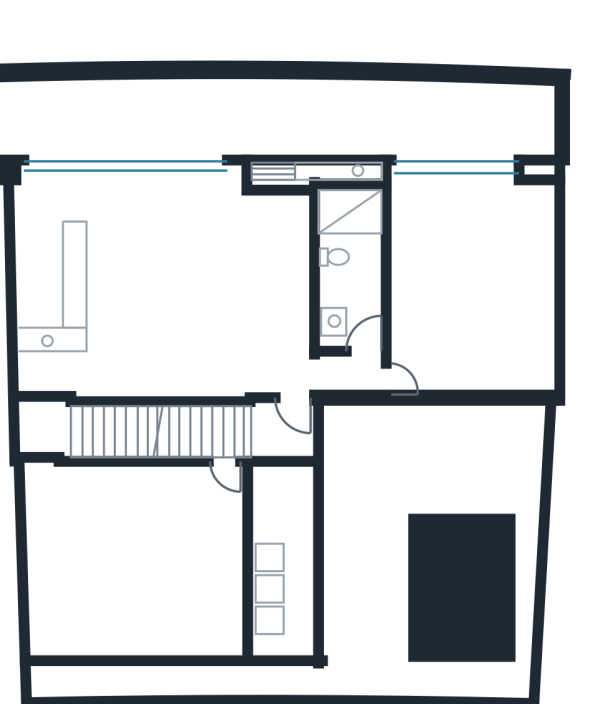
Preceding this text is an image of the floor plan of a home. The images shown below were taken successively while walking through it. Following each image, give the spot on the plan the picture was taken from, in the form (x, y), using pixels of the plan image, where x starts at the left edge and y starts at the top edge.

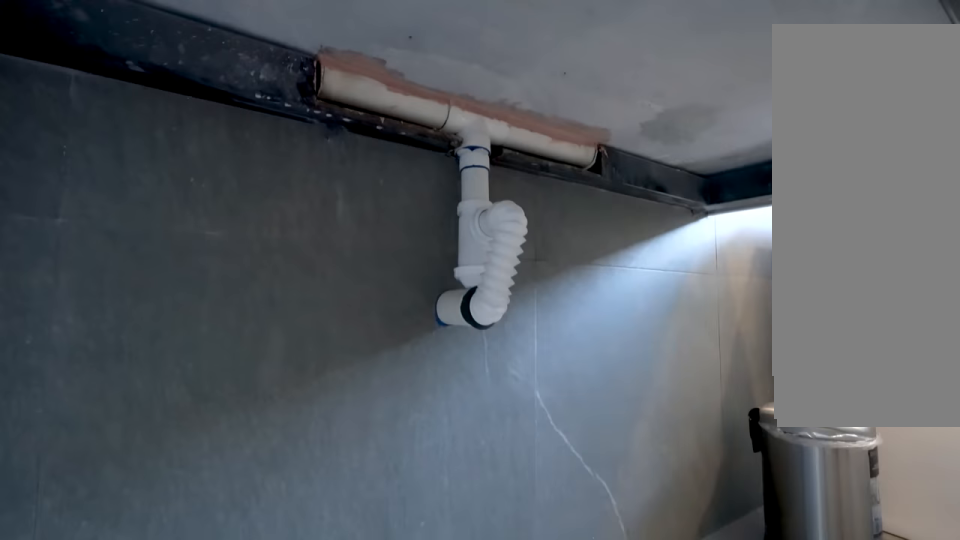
(354, 313)
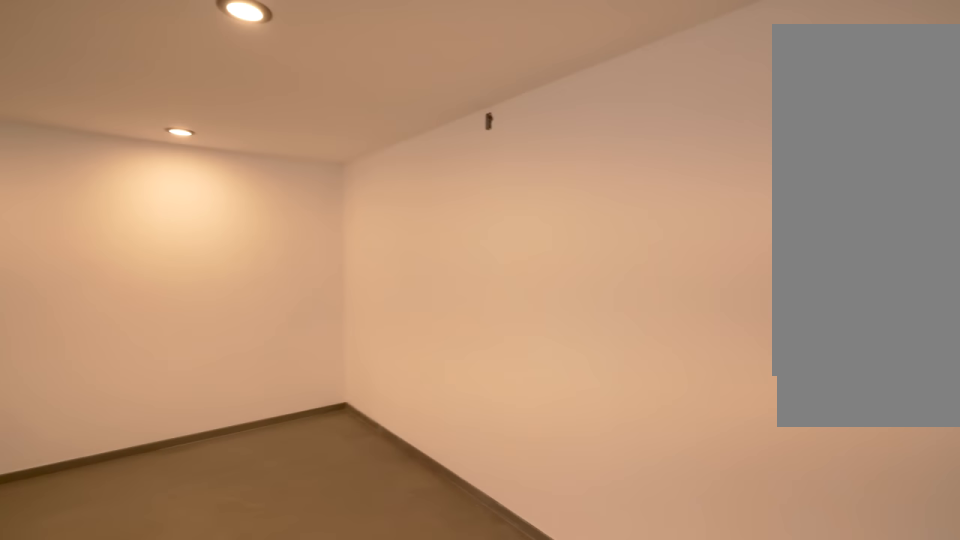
(80, 549)
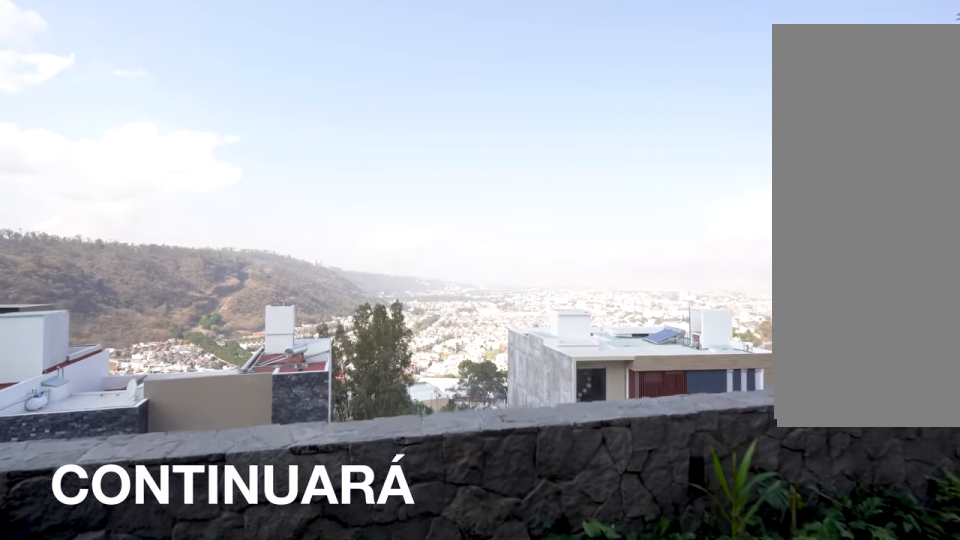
(177, 149)
